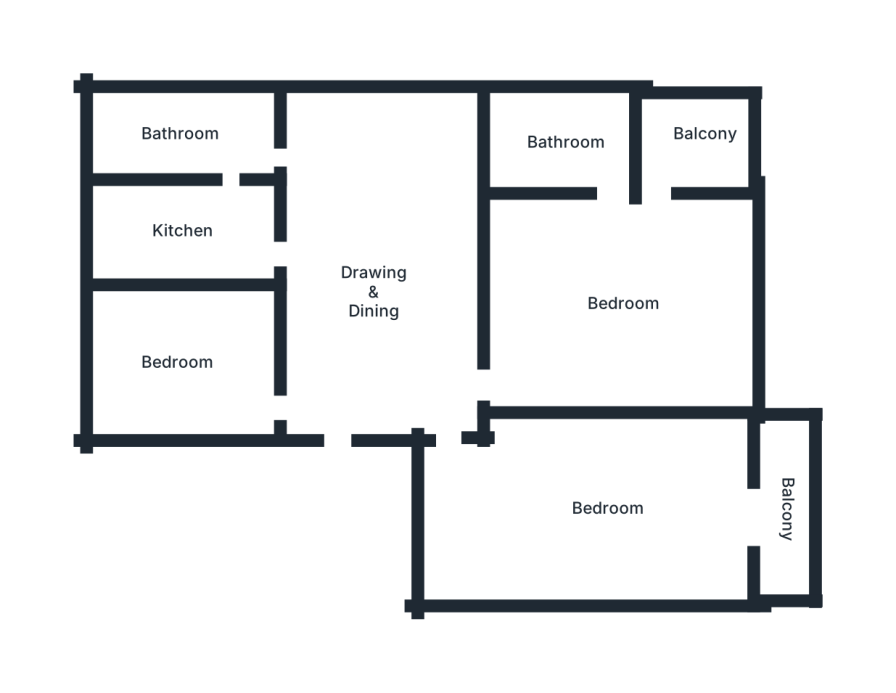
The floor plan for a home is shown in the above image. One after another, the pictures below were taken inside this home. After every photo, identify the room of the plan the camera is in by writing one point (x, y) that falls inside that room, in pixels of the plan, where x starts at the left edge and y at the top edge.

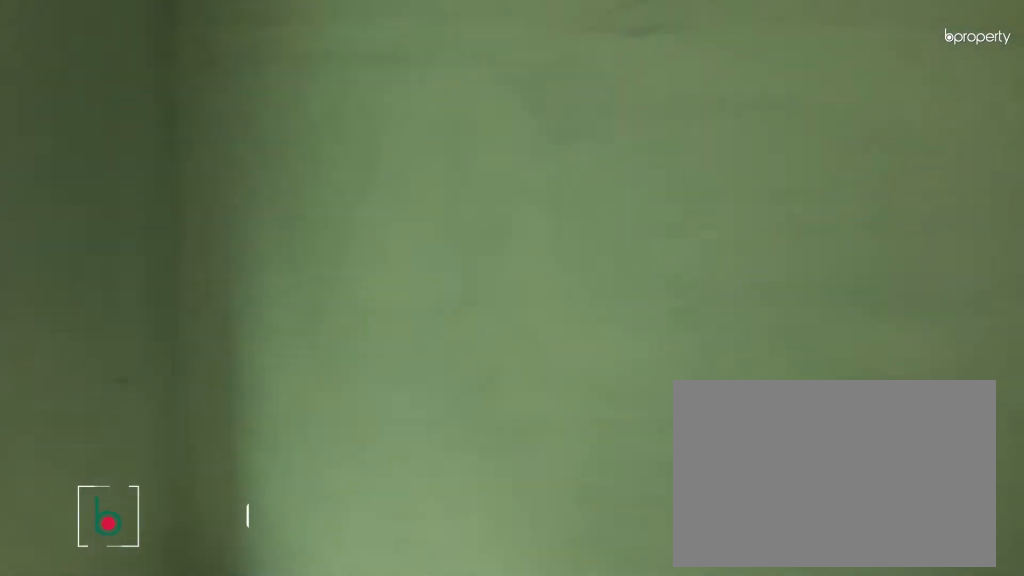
(176, 364)
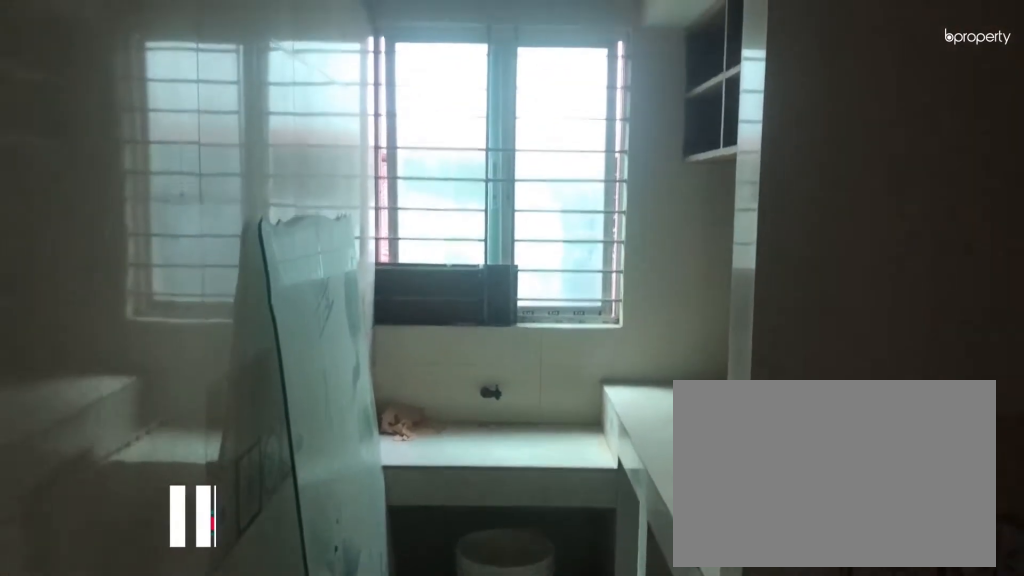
(192, 226)
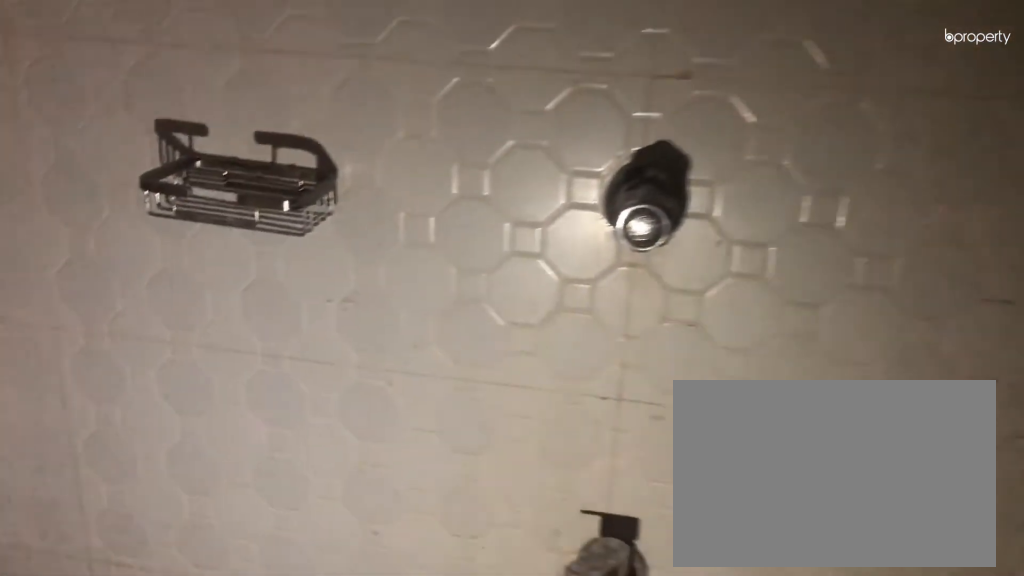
(182, 134)
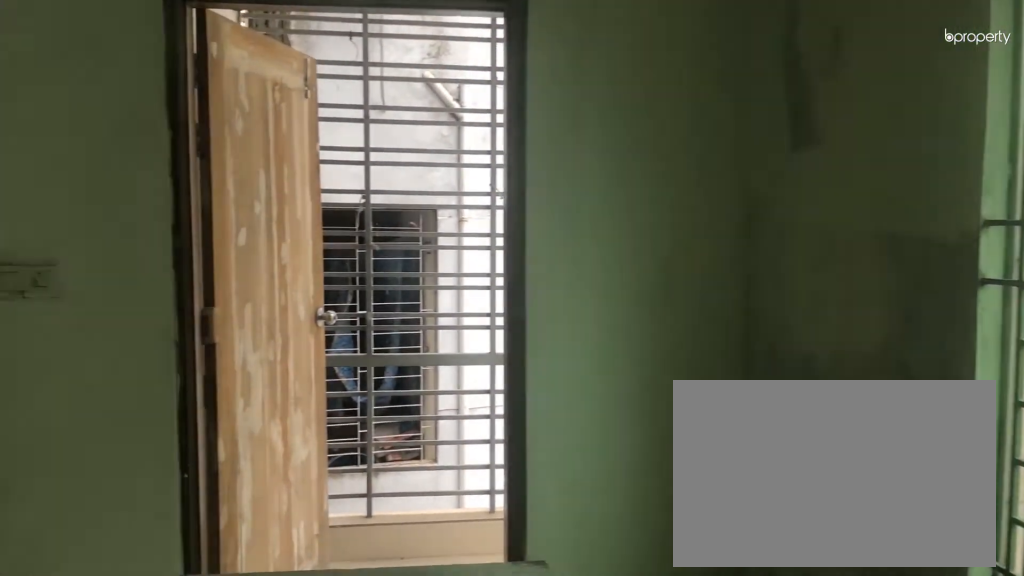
(626, 301)
